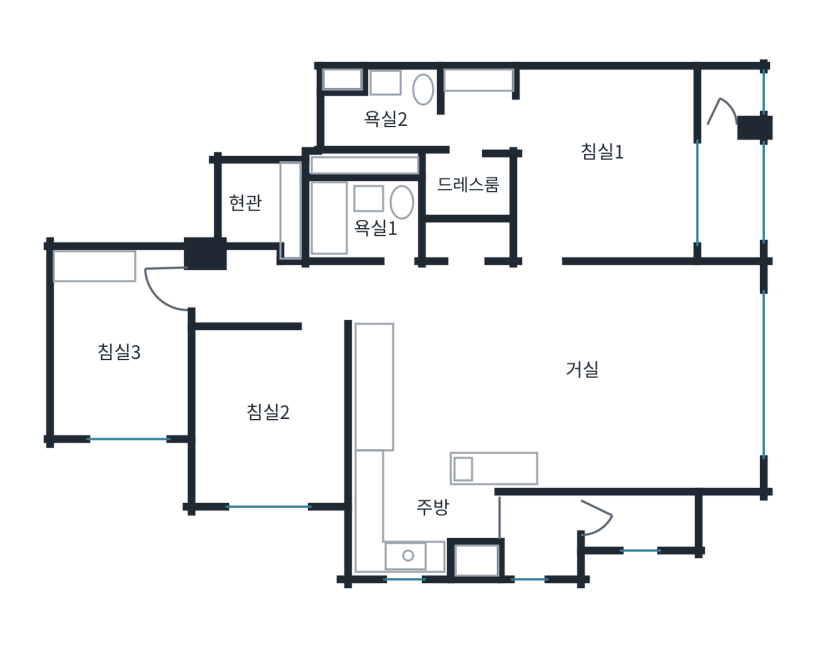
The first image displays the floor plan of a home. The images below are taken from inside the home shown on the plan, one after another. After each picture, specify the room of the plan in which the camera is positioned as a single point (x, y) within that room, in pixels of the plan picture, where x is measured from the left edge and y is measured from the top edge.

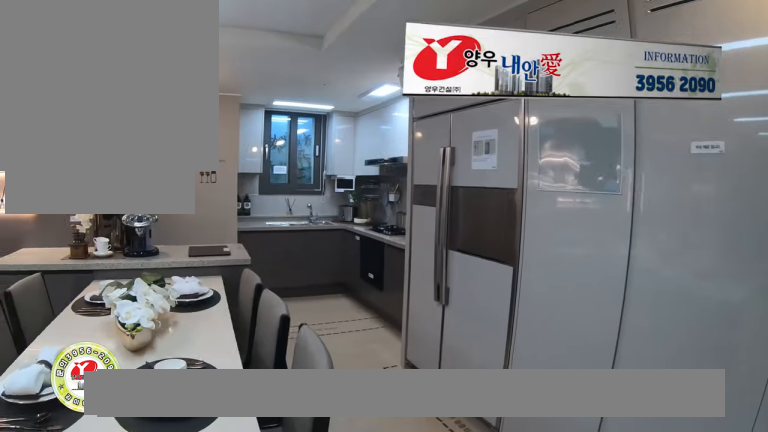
(438, 516)
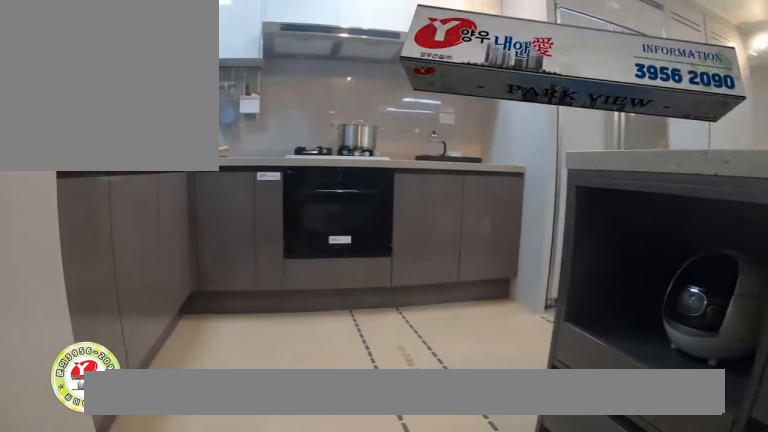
(445, 452)
